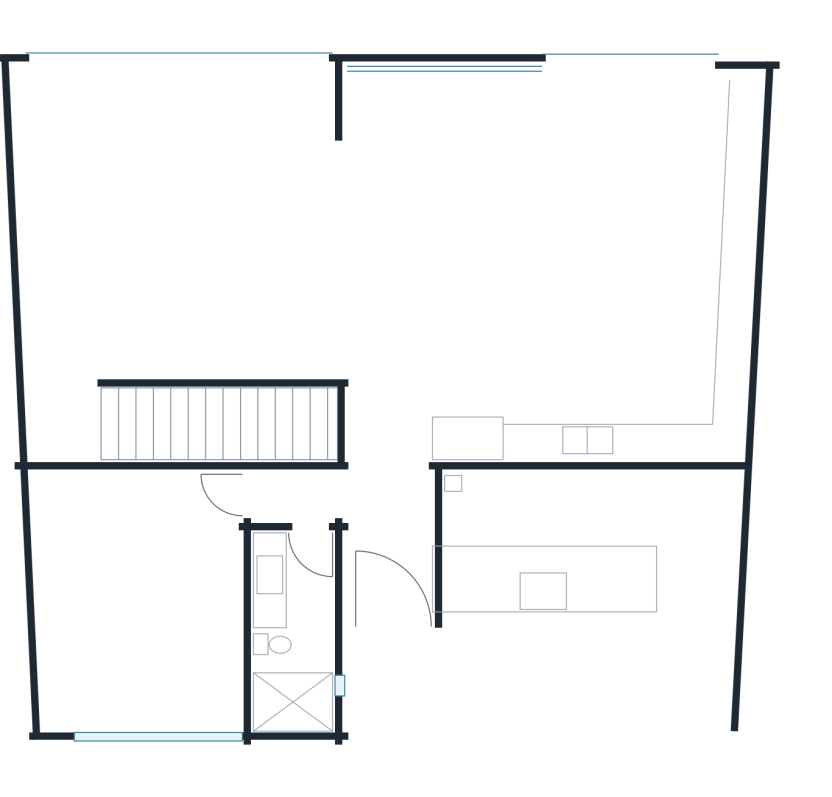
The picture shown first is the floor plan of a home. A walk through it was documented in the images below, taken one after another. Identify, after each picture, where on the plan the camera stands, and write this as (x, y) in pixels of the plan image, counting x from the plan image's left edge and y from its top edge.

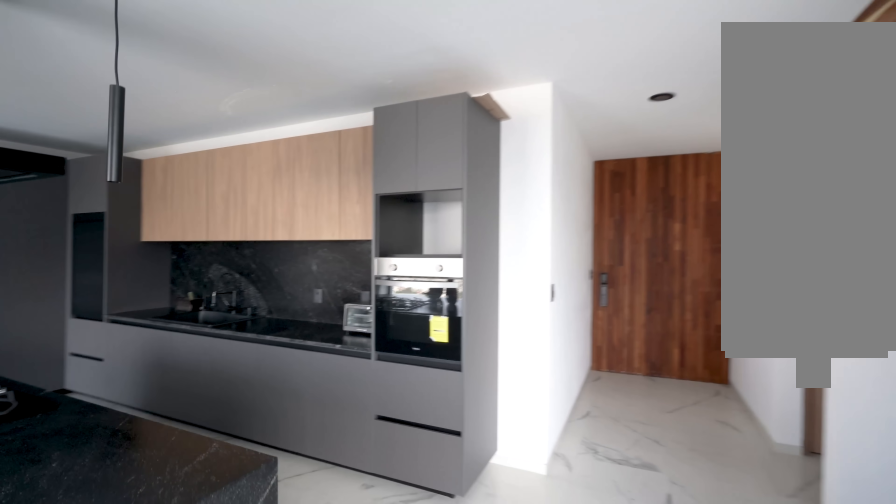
(385, 378)
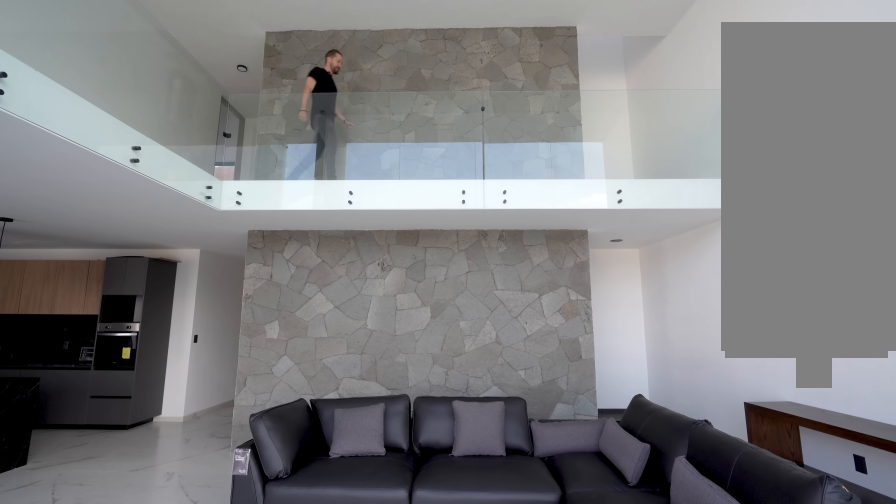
(209, 168)
